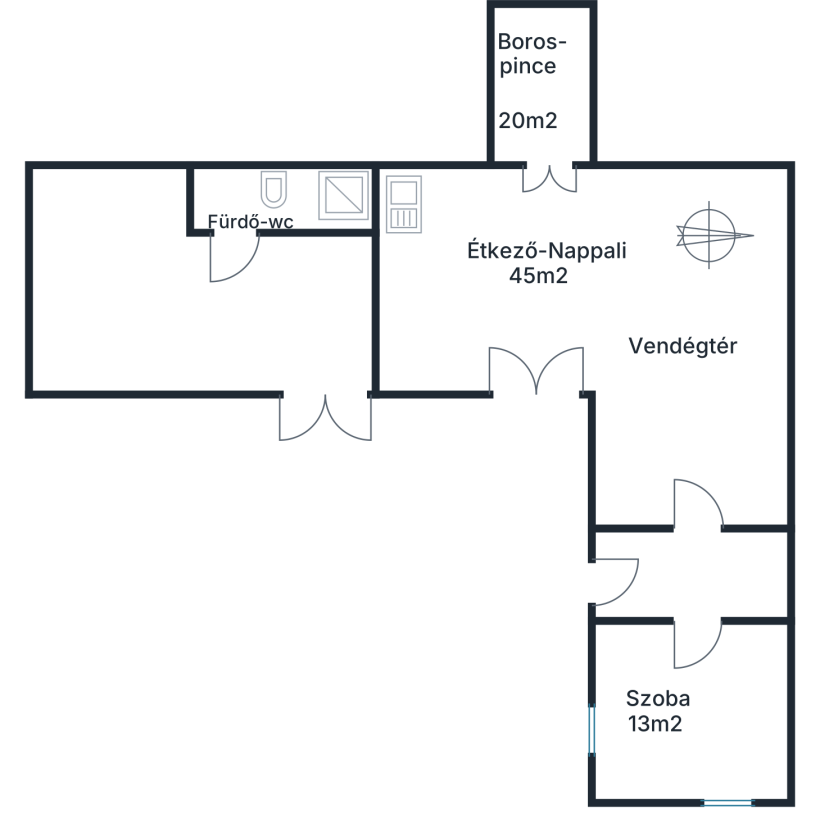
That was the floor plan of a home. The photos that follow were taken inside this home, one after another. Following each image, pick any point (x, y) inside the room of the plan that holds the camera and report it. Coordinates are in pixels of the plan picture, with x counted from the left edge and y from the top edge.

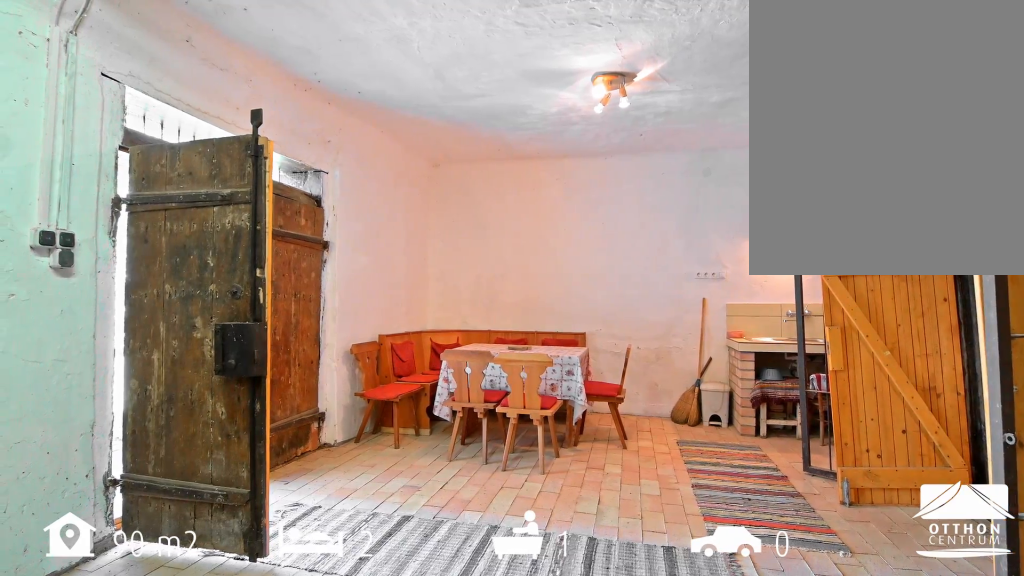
(701, 342)
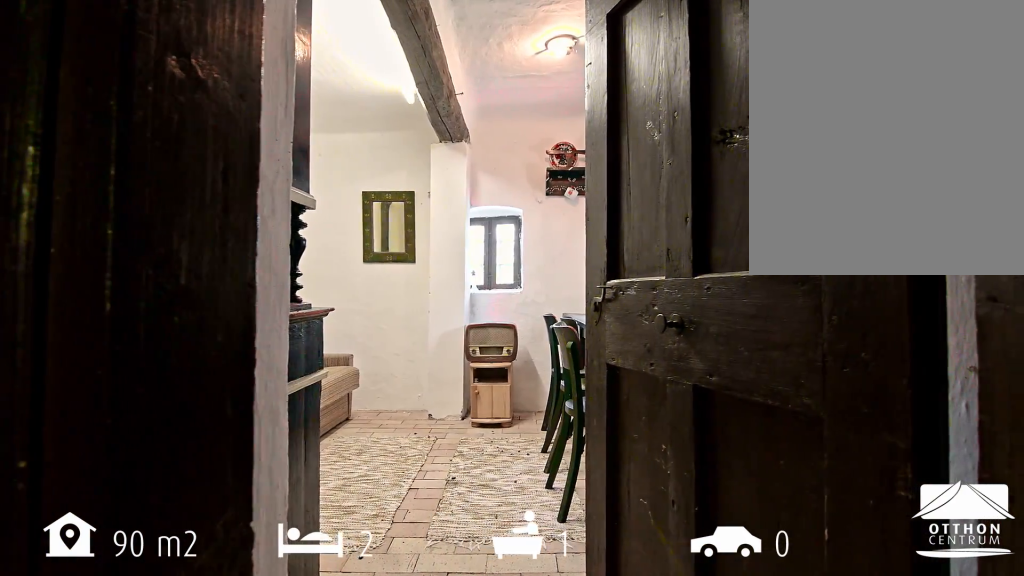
(691, 710)
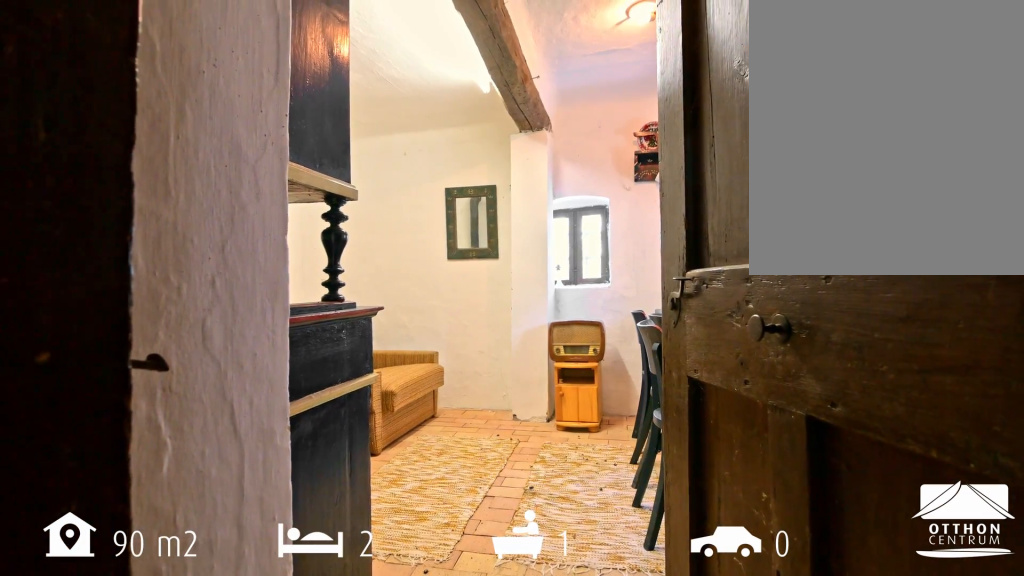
(691, 710)
